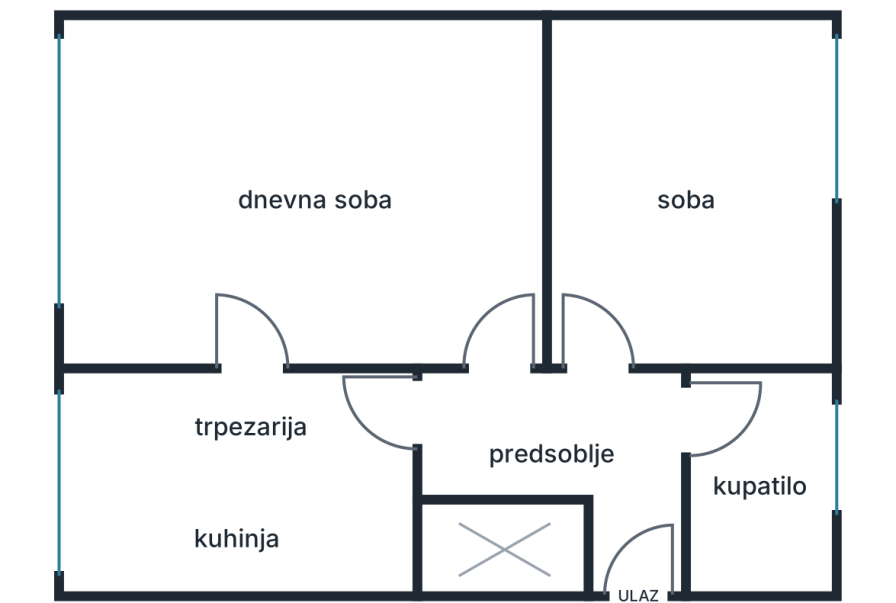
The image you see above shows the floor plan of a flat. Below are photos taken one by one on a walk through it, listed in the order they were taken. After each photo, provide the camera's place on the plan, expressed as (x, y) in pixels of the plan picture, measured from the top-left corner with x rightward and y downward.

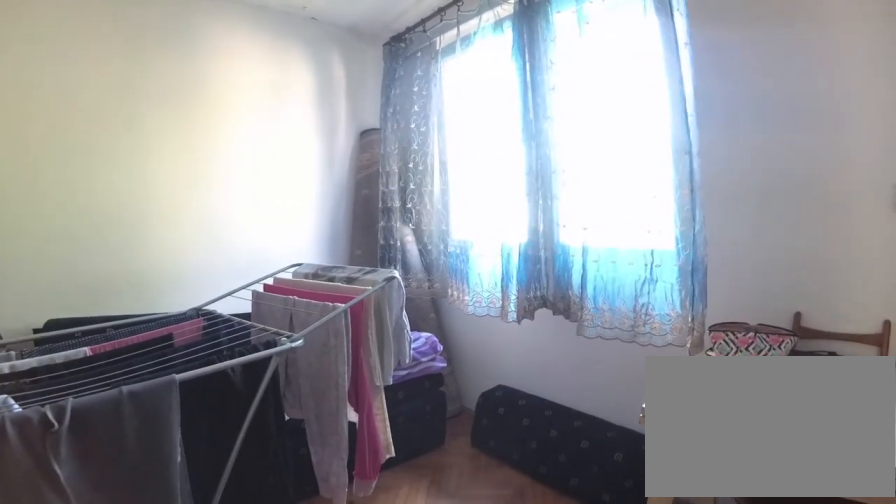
(609, 339)
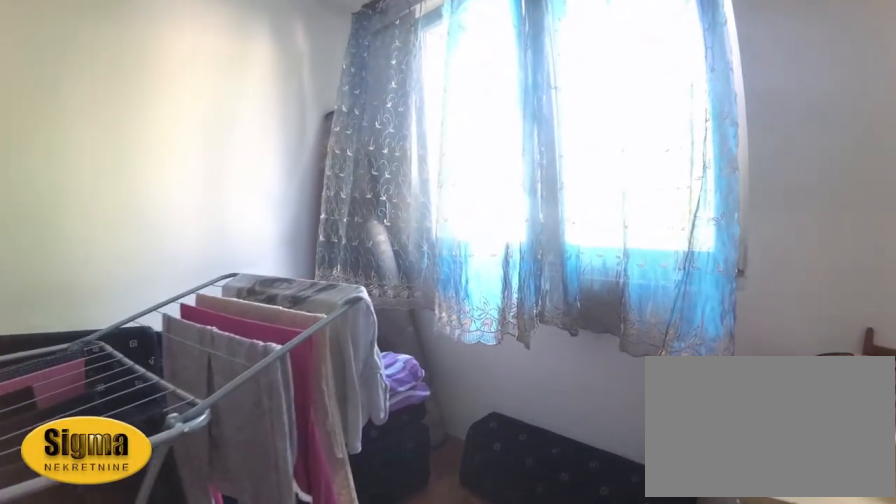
(664, 298)
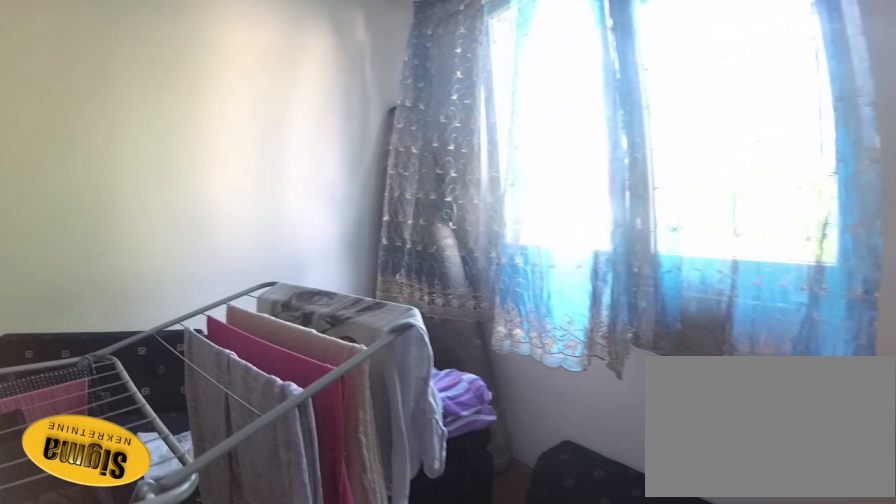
(684, 284)
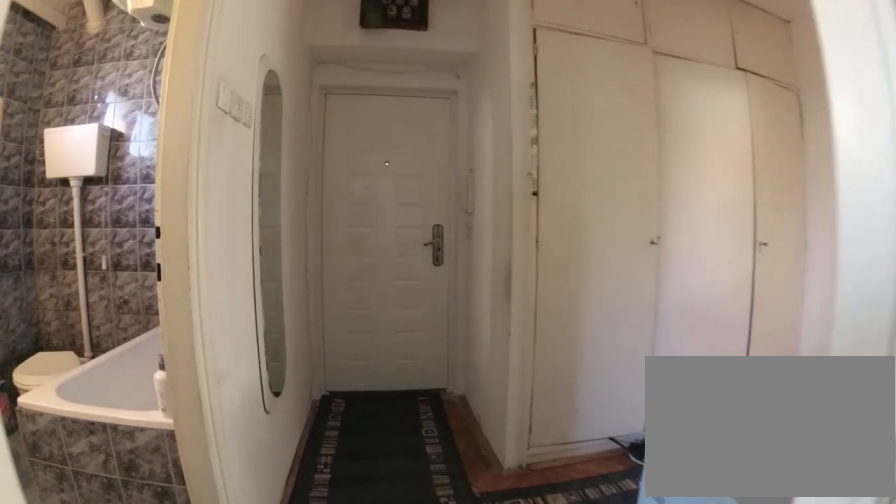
(607, 306)
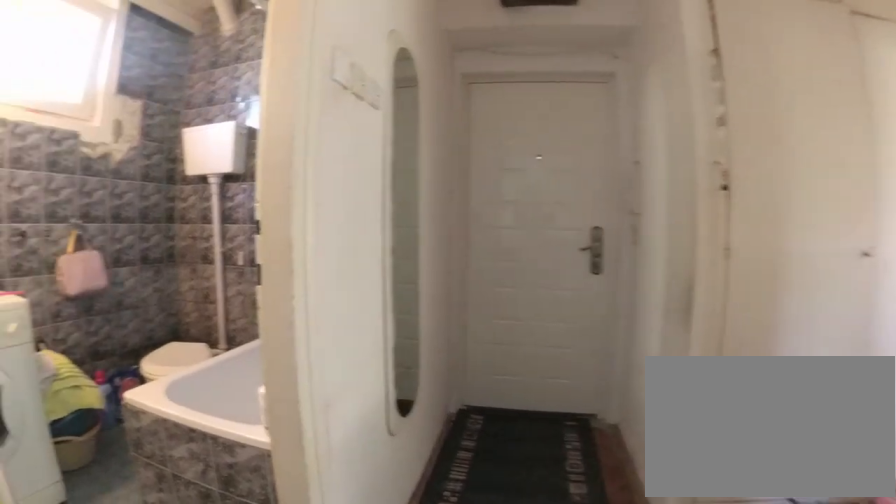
(639, 361)
